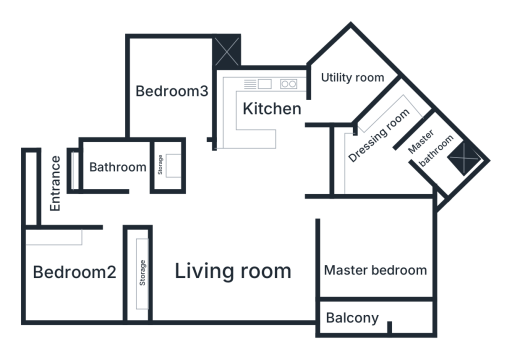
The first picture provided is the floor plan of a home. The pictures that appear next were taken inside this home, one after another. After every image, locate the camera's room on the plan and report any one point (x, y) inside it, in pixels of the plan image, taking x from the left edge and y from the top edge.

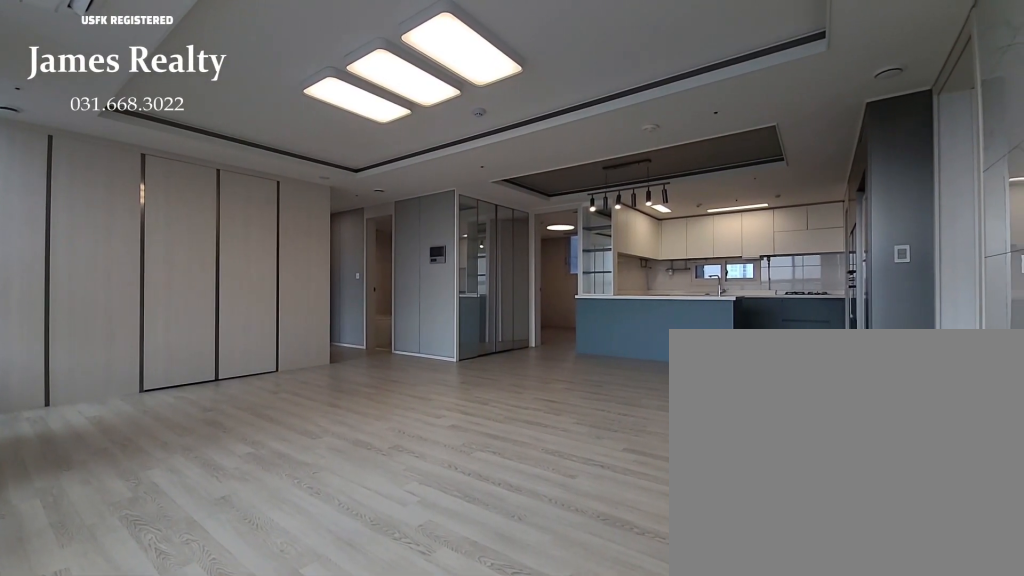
(238, 259)
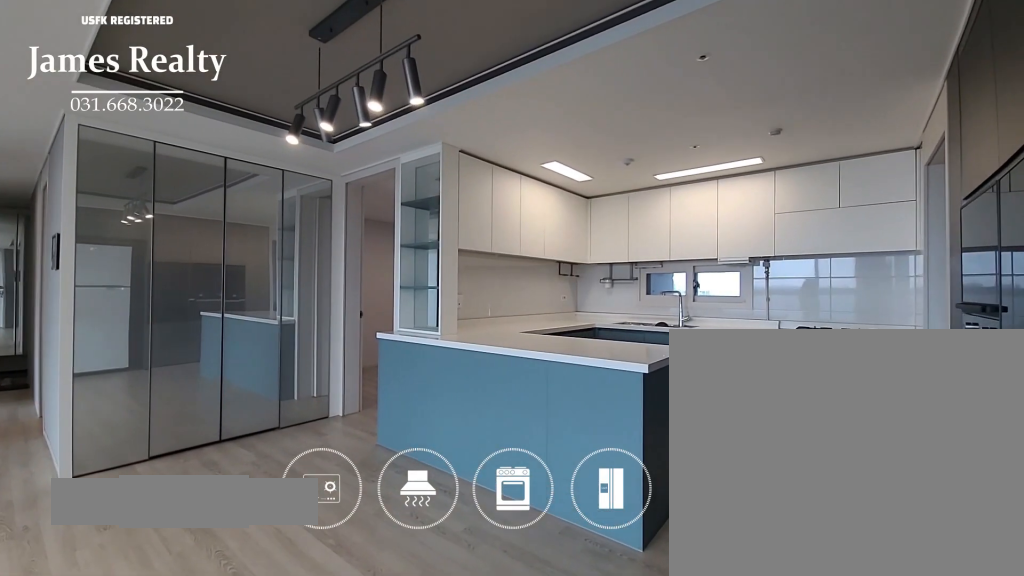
(293, 165)
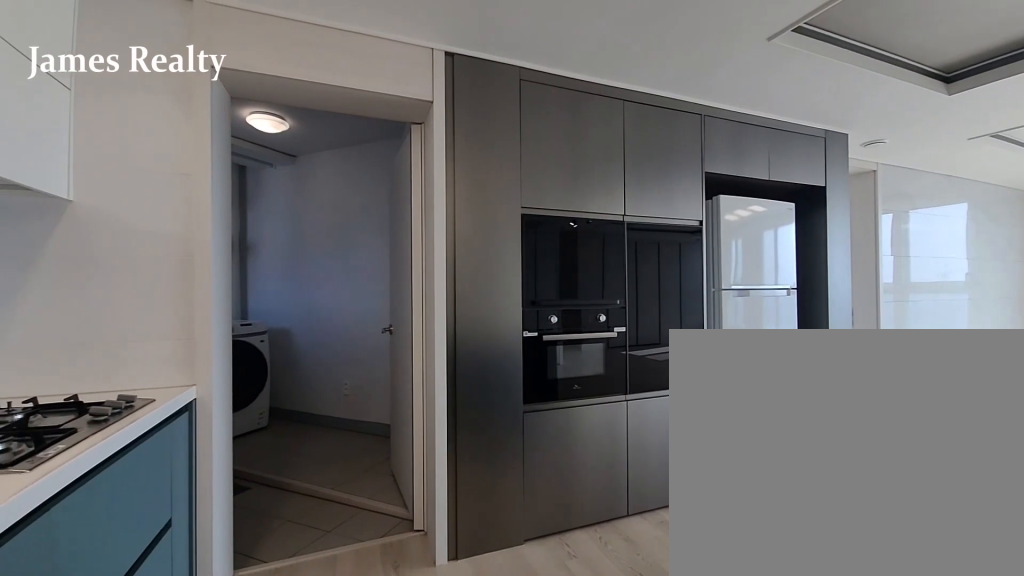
(293, 165)
